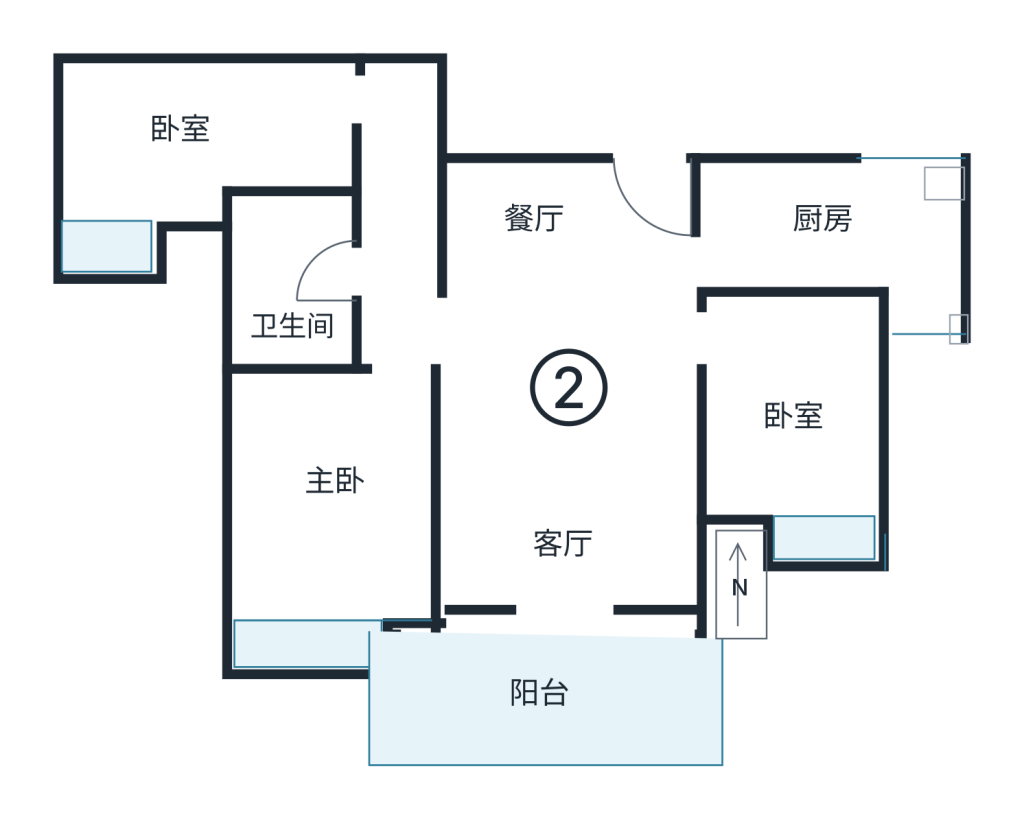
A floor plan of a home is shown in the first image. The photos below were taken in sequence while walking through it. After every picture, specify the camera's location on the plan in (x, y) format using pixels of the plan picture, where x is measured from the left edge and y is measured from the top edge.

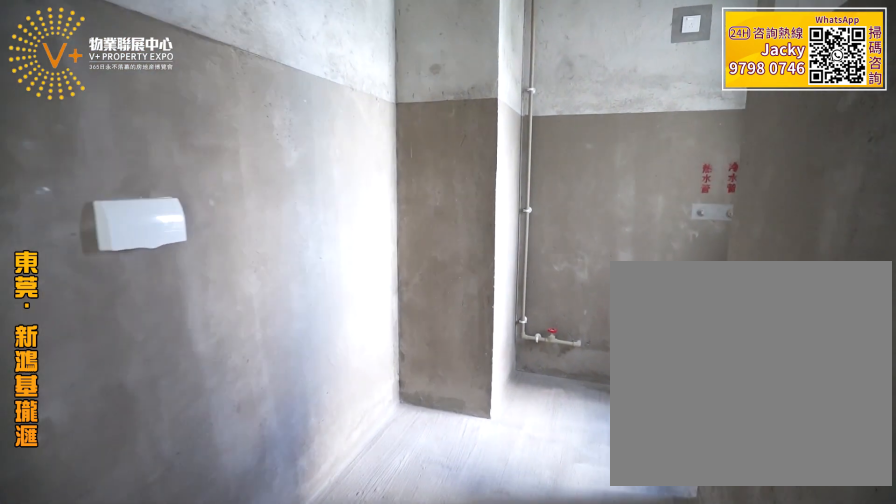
(798, 224)
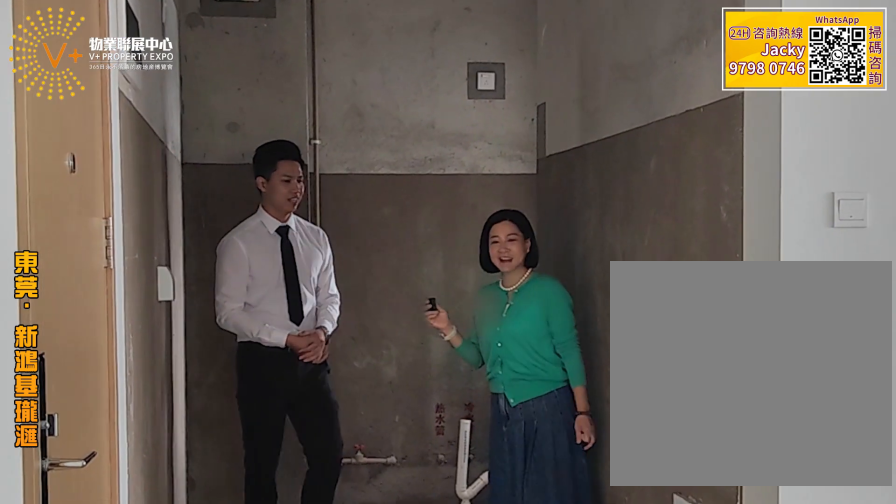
(801, 224)
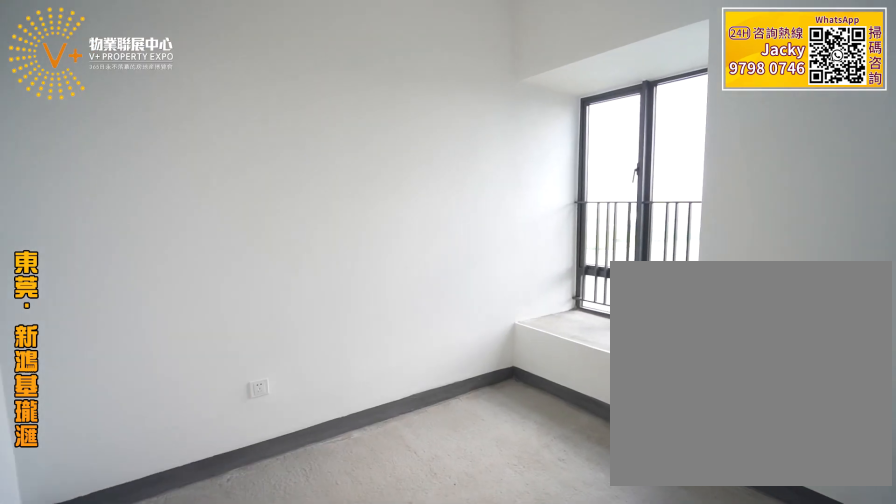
(793, 371)
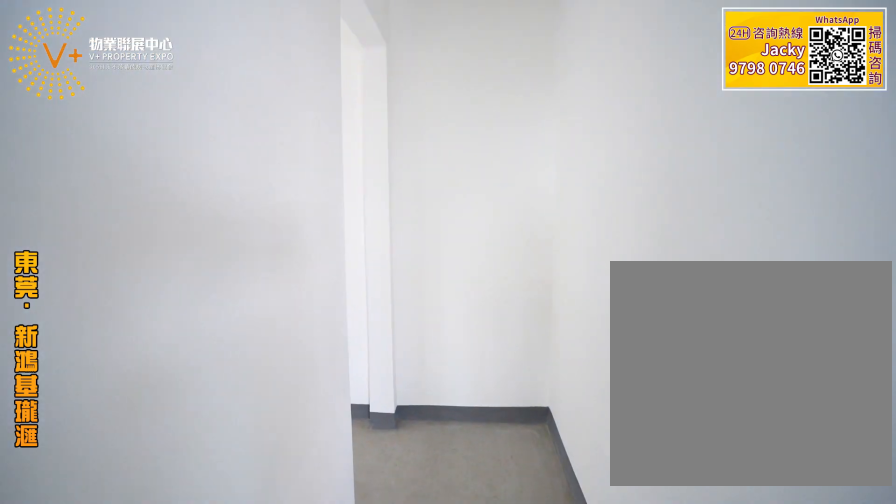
(152, 146)
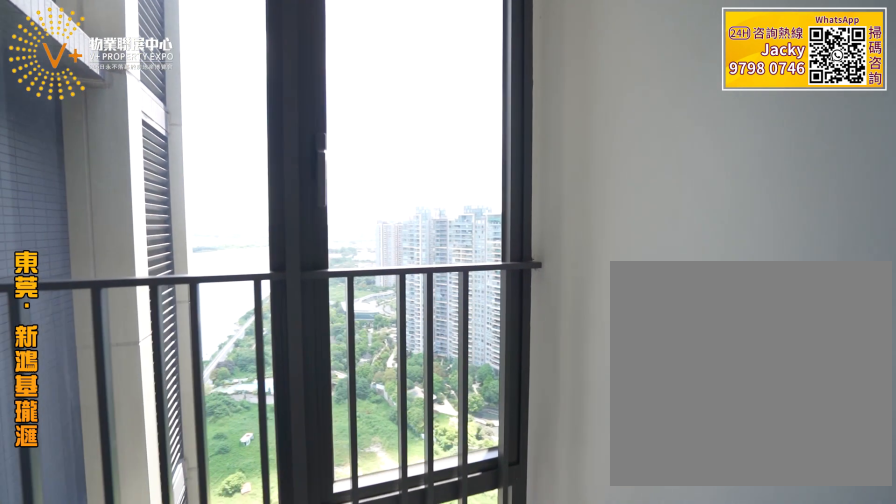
(152, 147)
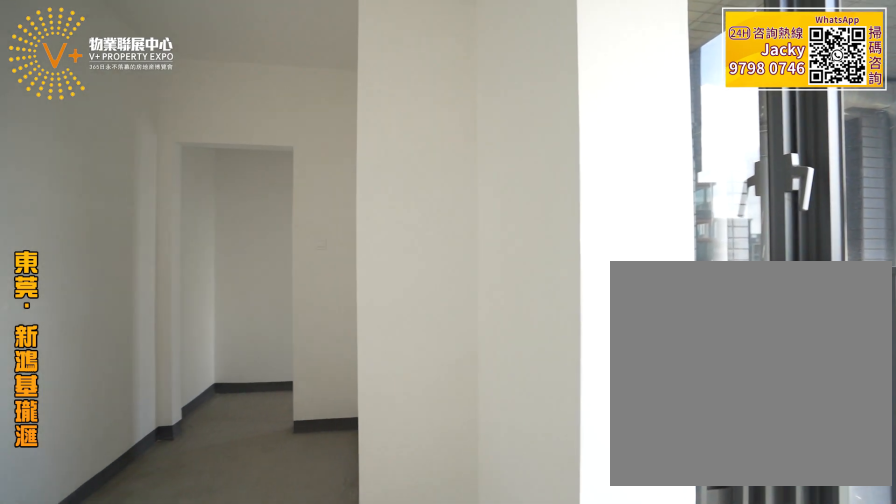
(151, 147)
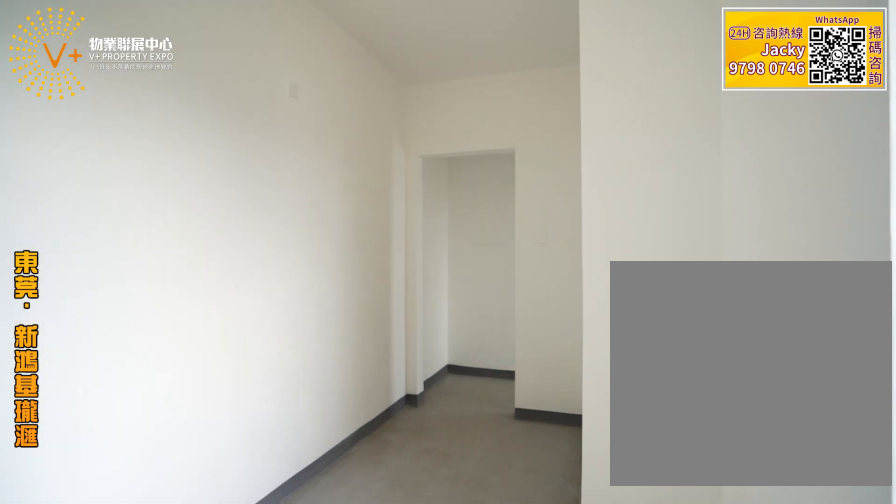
(152, 149)
